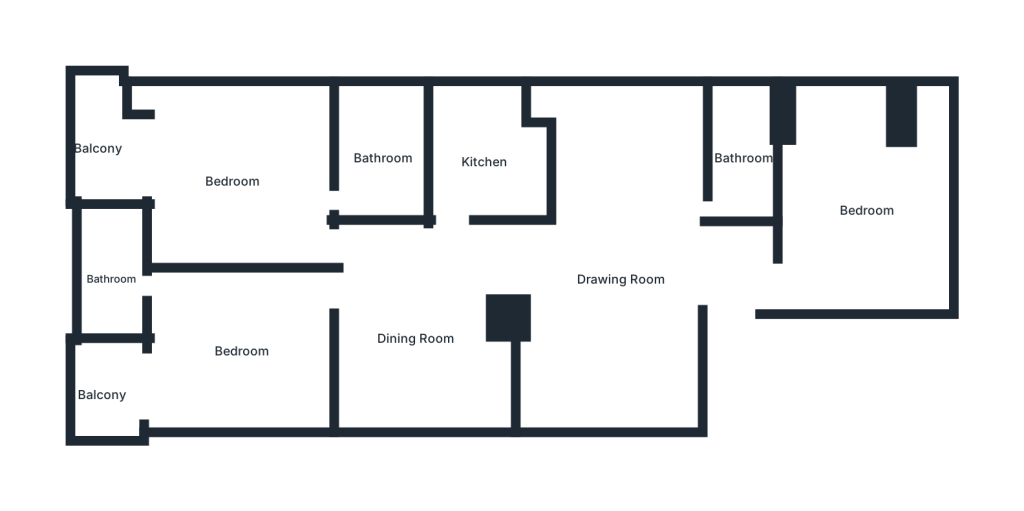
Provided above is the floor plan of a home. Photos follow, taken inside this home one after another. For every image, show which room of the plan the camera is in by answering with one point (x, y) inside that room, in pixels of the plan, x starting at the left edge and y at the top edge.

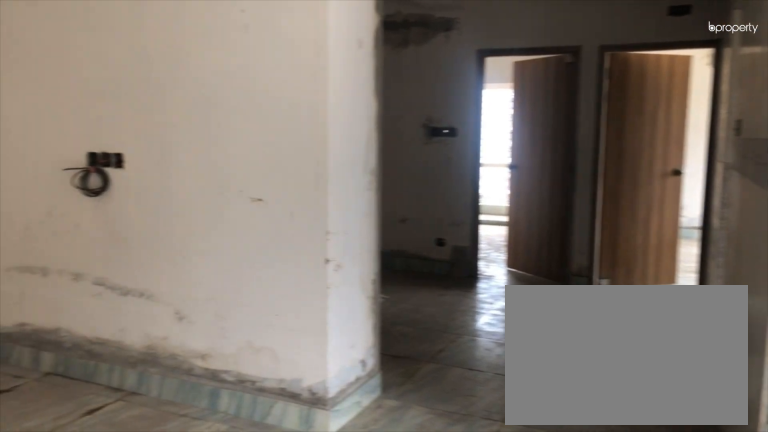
(620, 279)
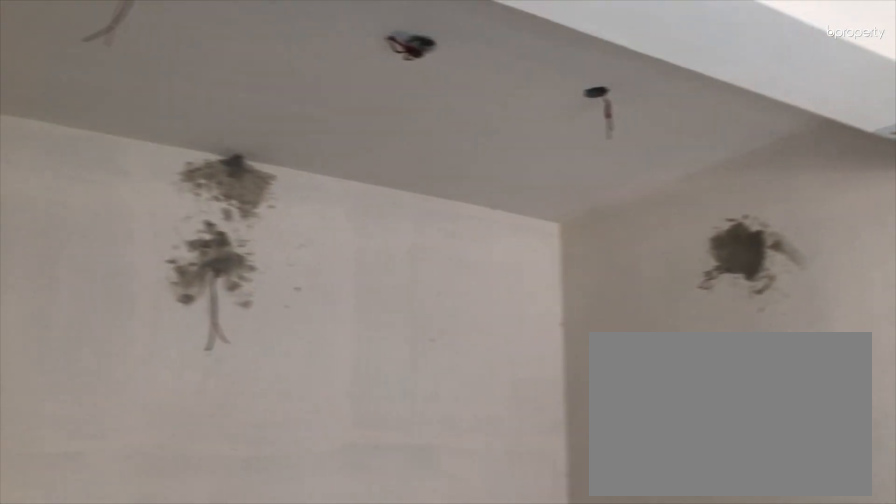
(620, 279)
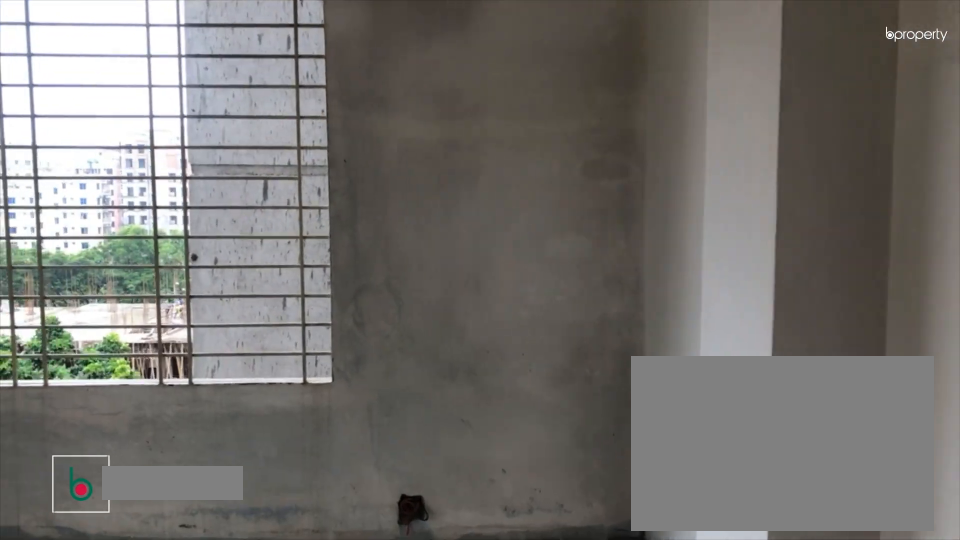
(868, 210)
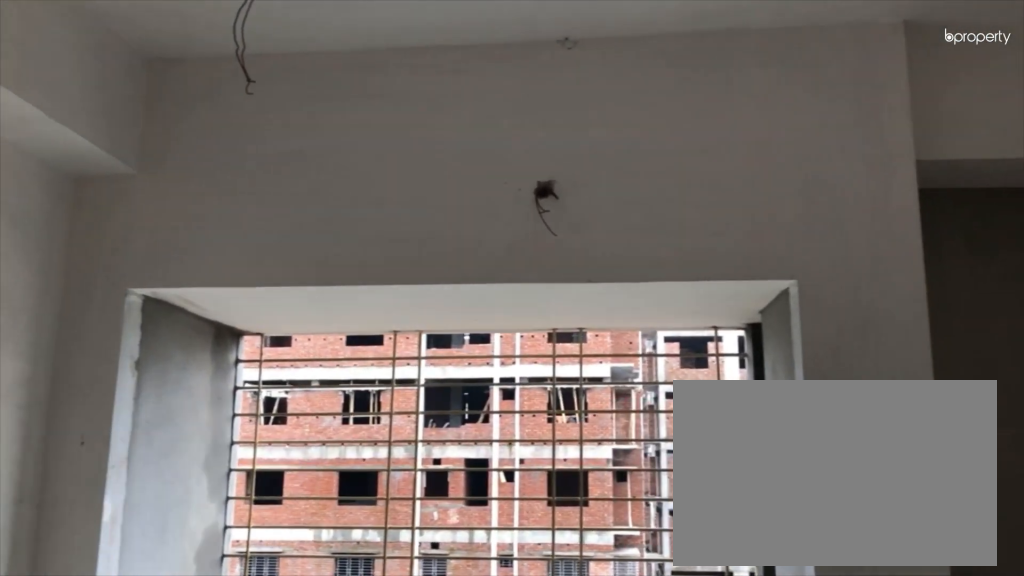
(868, 210)
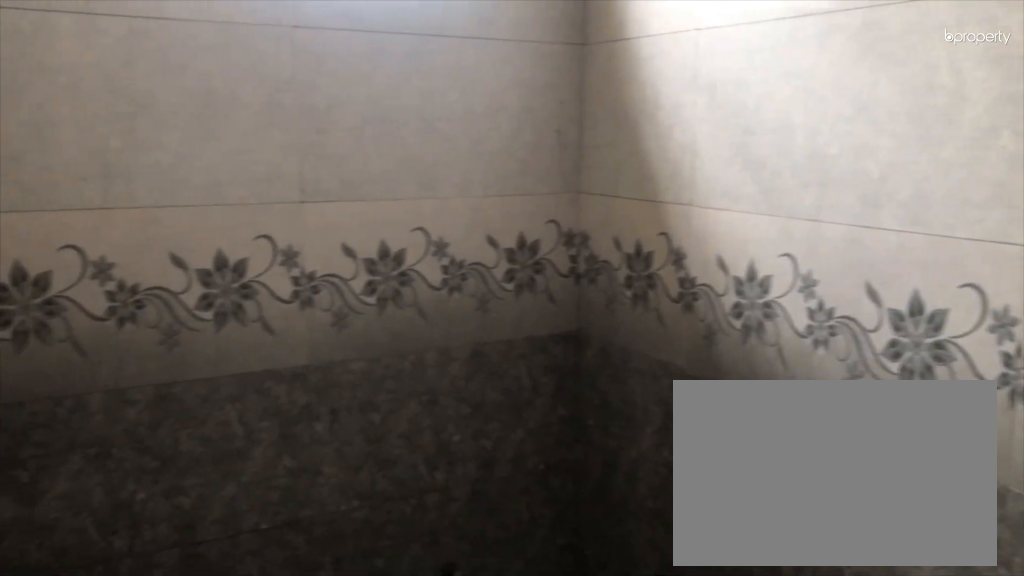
(744, 157)
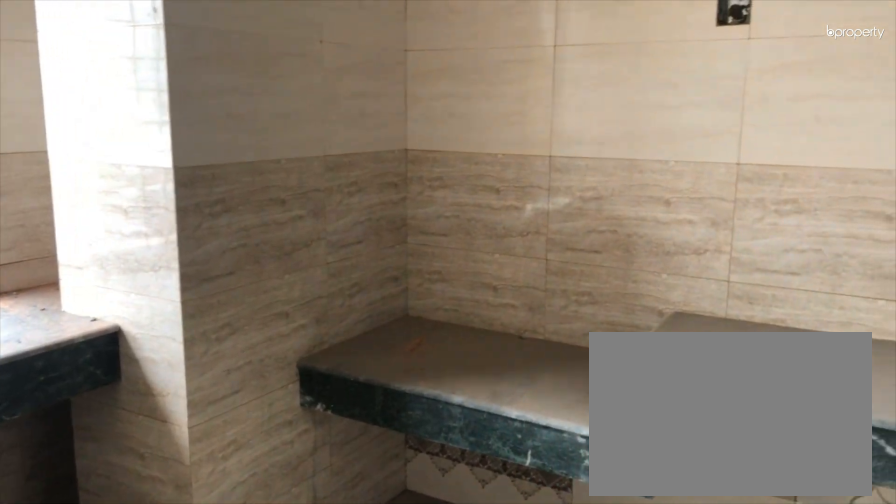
(486, 161)
